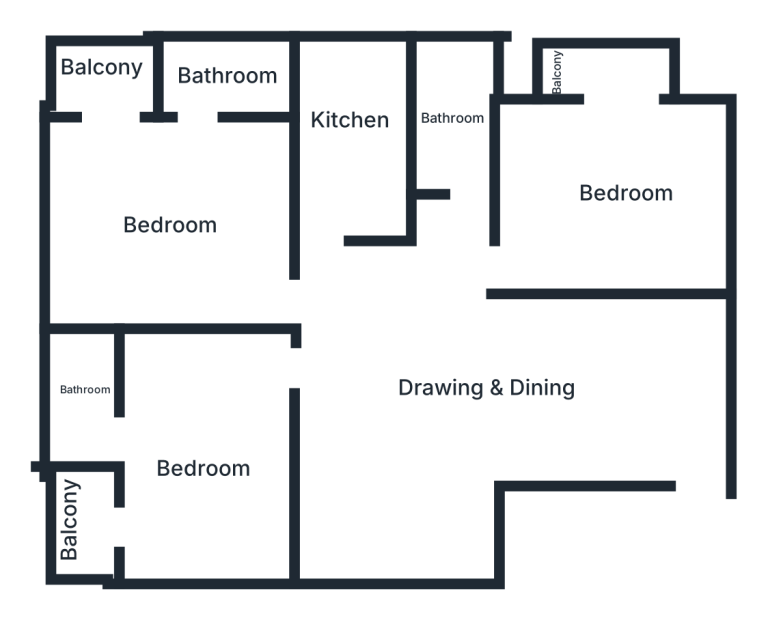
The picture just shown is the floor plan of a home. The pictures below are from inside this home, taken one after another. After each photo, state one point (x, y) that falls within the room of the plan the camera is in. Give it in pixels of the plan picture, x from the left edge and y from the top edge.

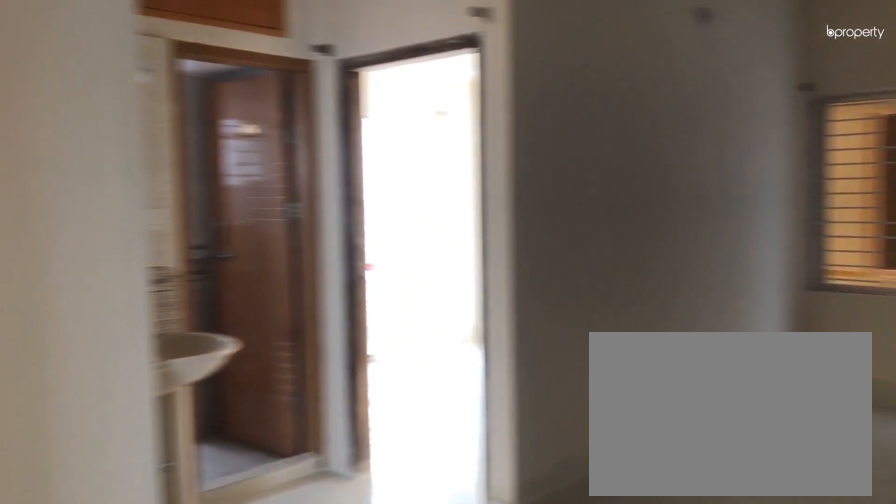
(458, 392)
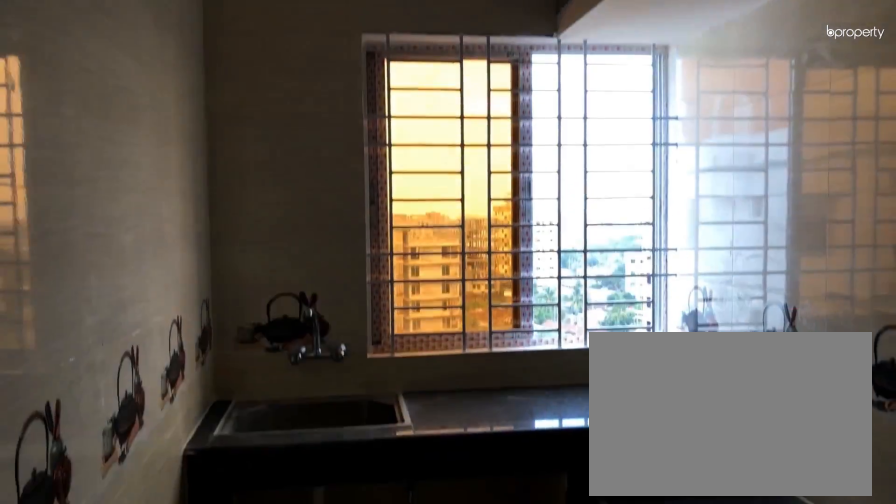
(357, 130)
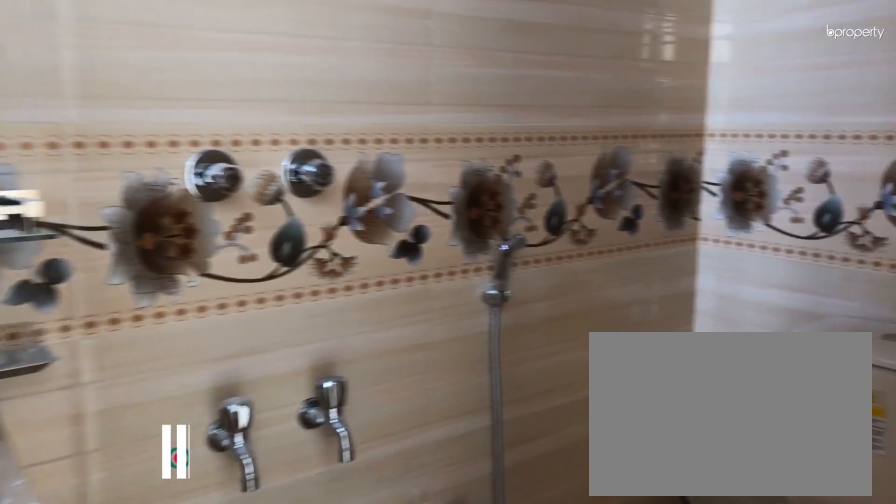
(233, 79)
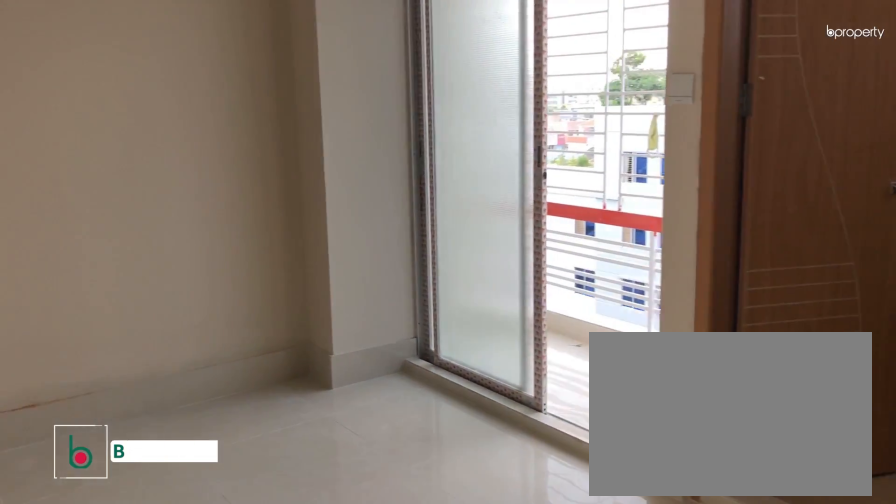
(205, 453)
